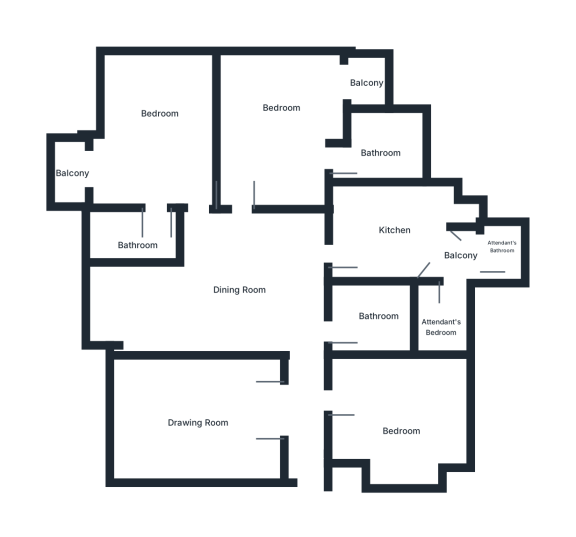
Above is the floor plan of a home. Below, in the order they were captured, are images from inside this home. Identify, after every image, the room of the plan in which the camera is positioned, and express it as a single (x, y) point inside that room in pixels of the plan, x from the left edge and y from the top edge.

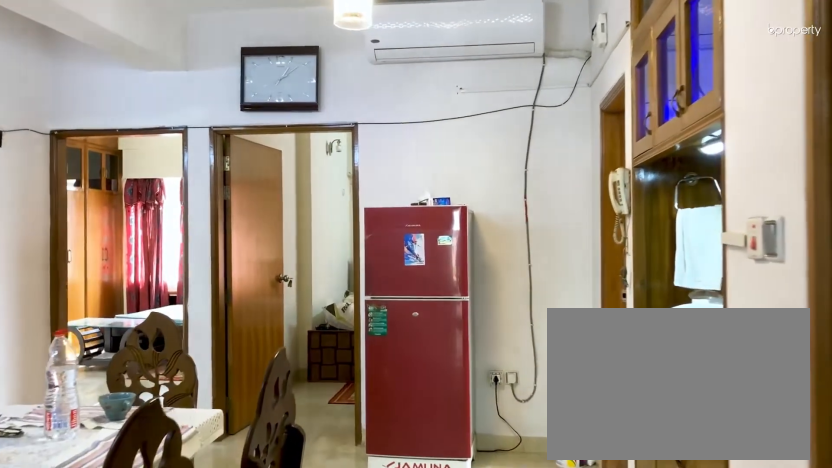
(238, 294)
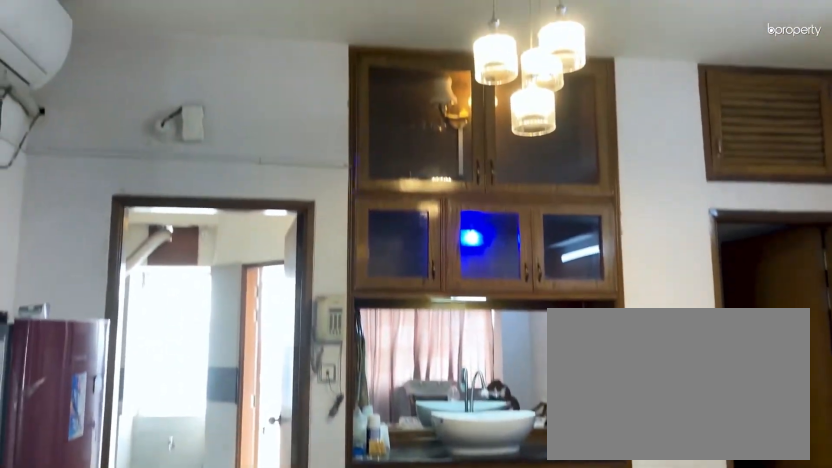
(237, 294)
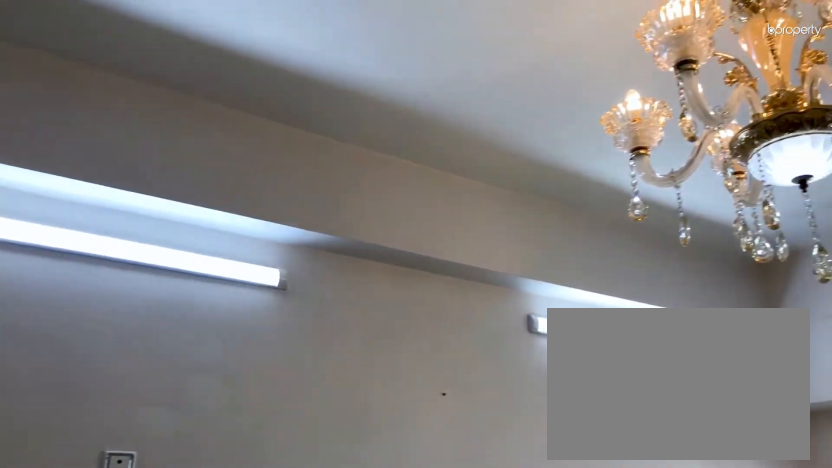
(190, 435)
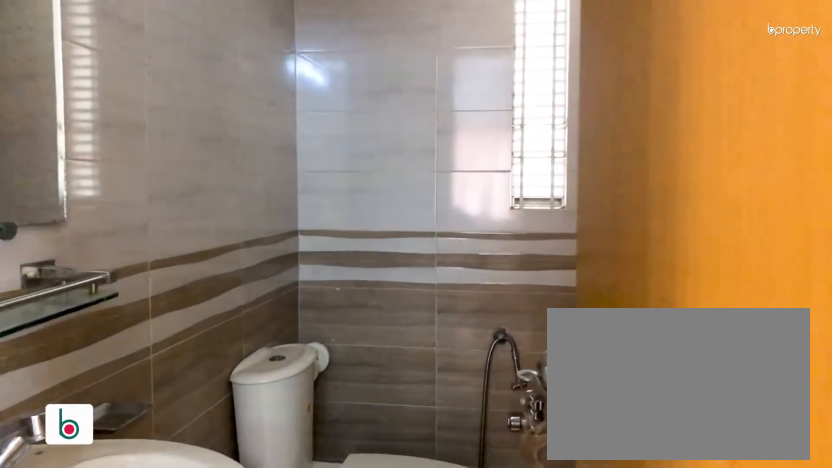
(369, 318)
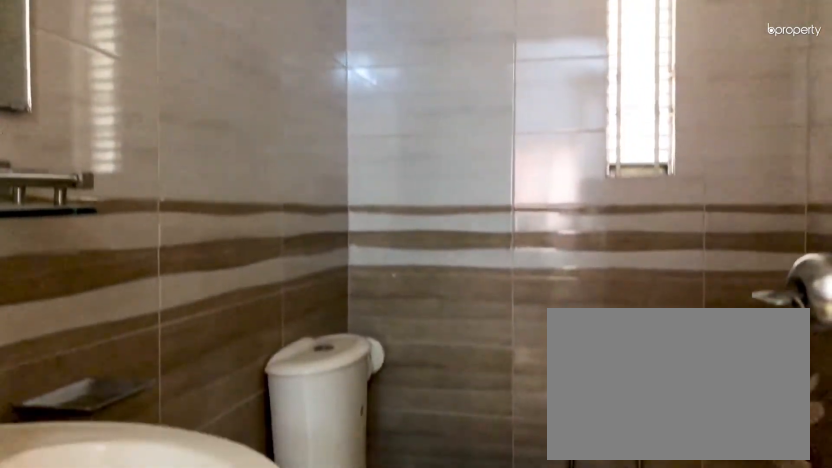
(369, 318)
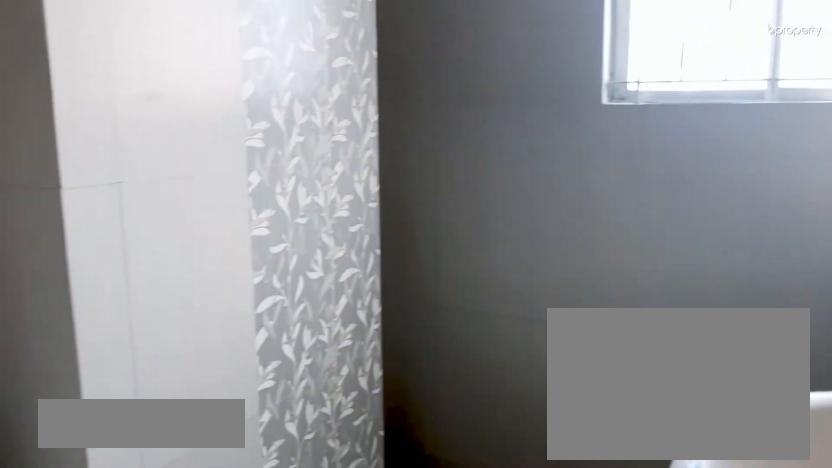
(391, 159)
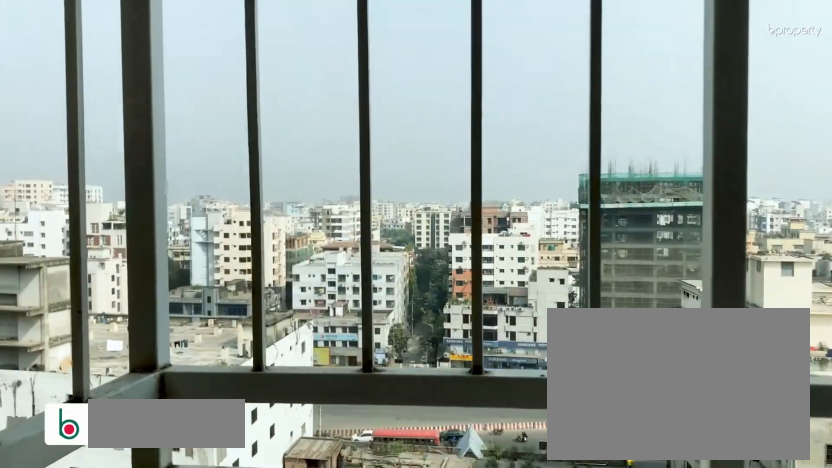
(87, 176)
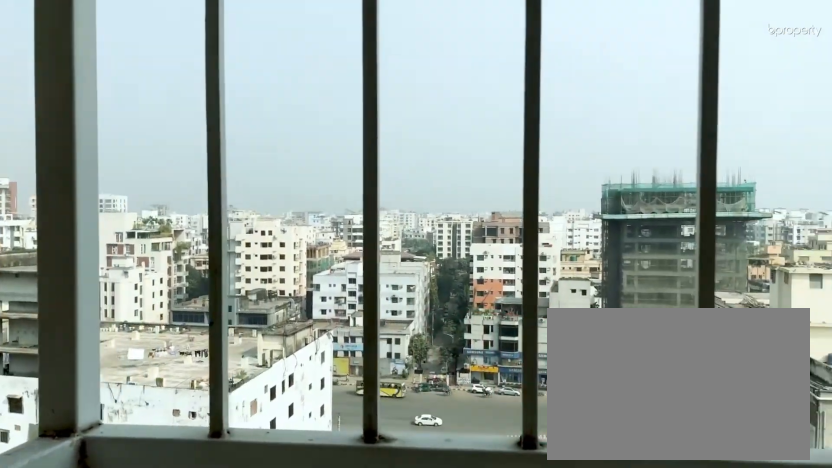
(76, 174)
